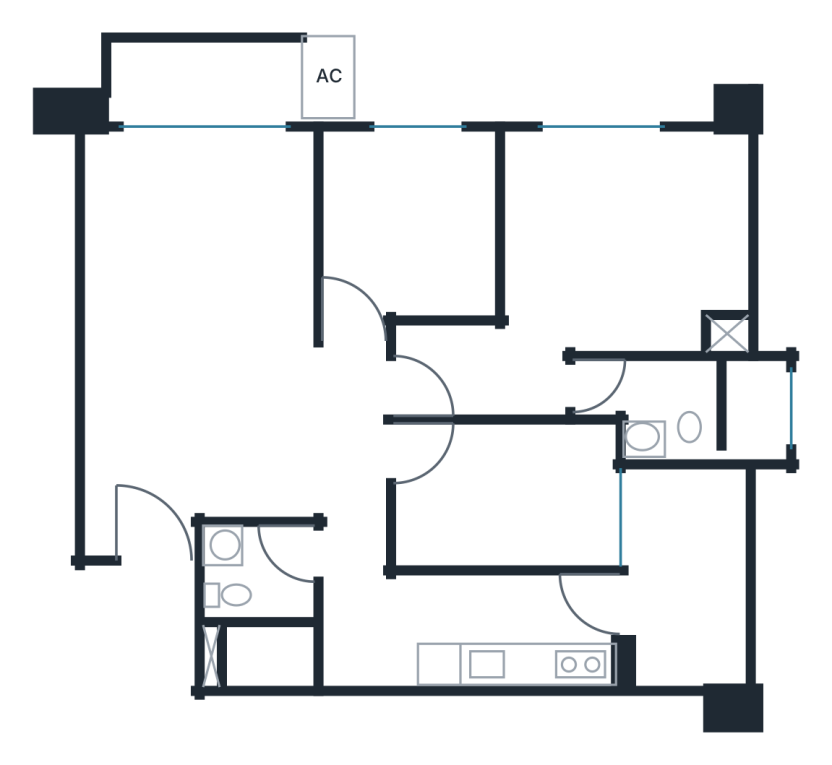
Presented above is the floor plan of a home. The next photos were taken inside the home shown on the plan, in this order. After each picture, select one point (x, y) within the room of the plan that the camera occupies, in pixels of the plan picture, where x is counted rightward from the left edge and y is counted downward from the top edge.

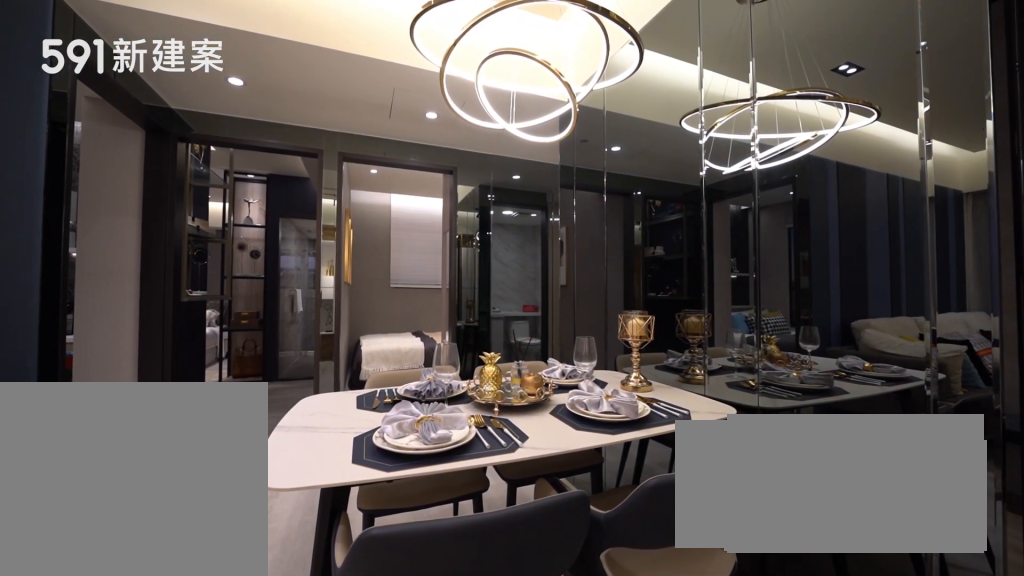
(266, 455)
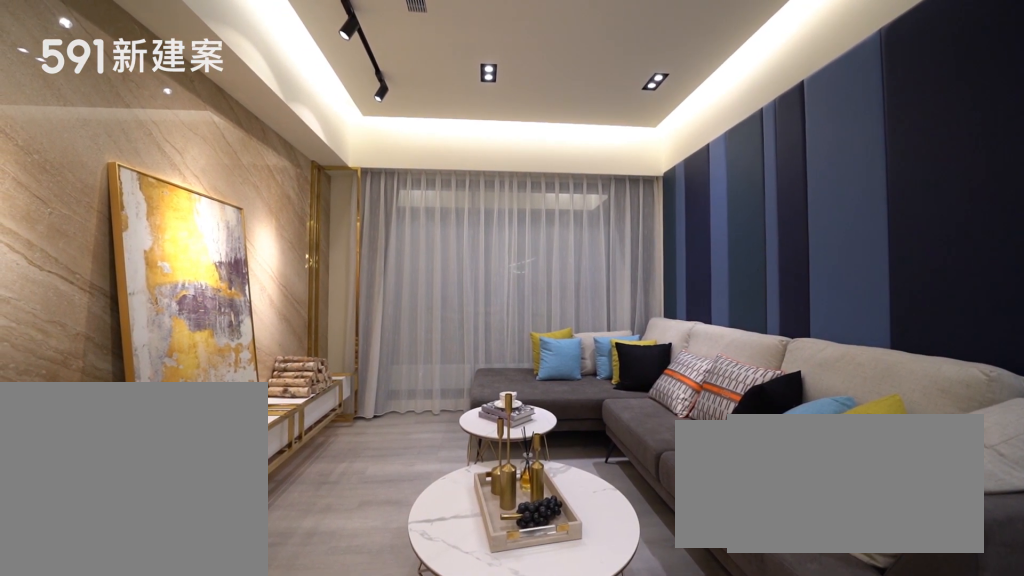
(200, 235)
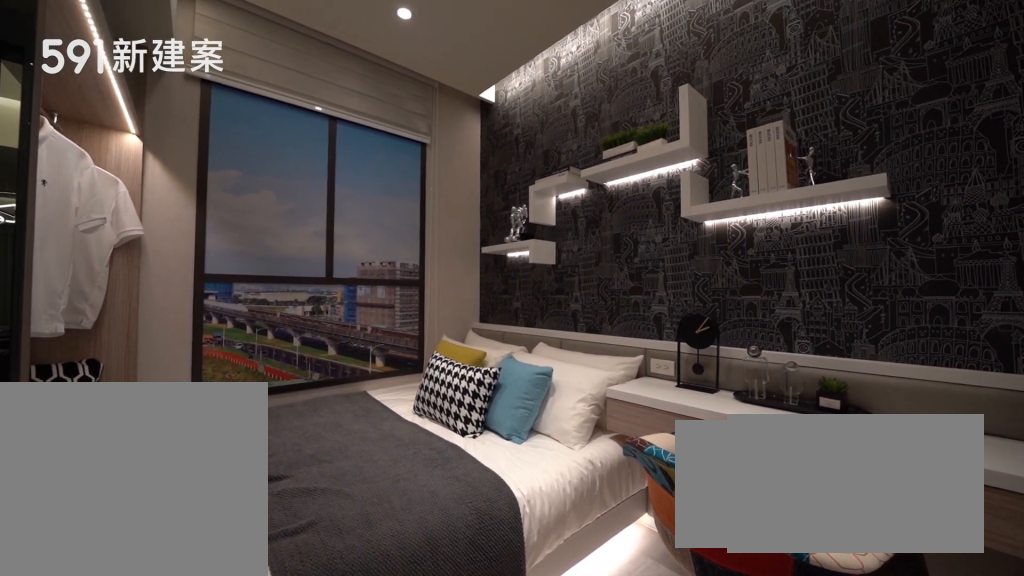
(410, 223)
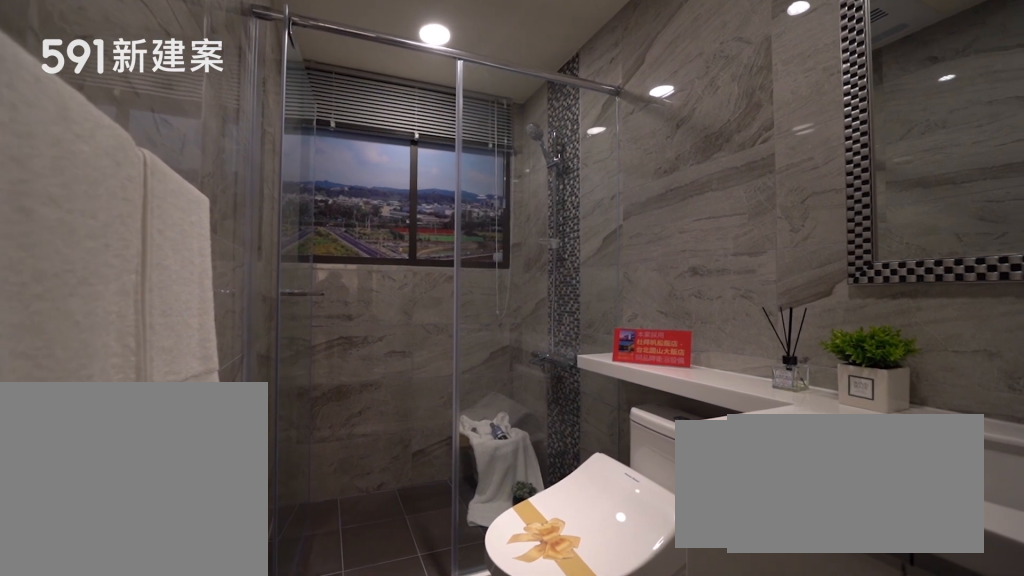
(697, 407)
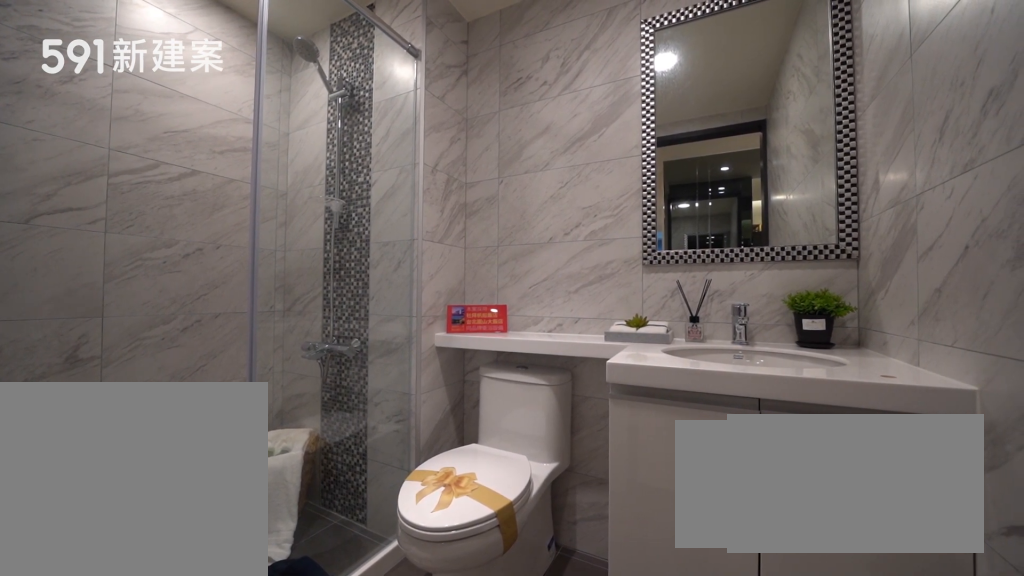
(260, 607)
